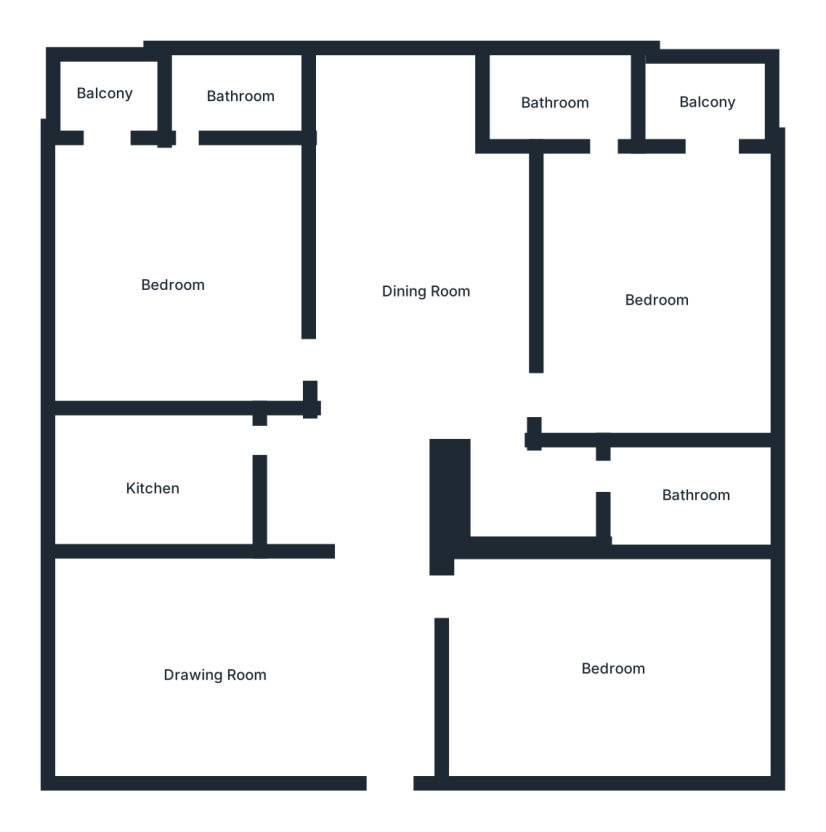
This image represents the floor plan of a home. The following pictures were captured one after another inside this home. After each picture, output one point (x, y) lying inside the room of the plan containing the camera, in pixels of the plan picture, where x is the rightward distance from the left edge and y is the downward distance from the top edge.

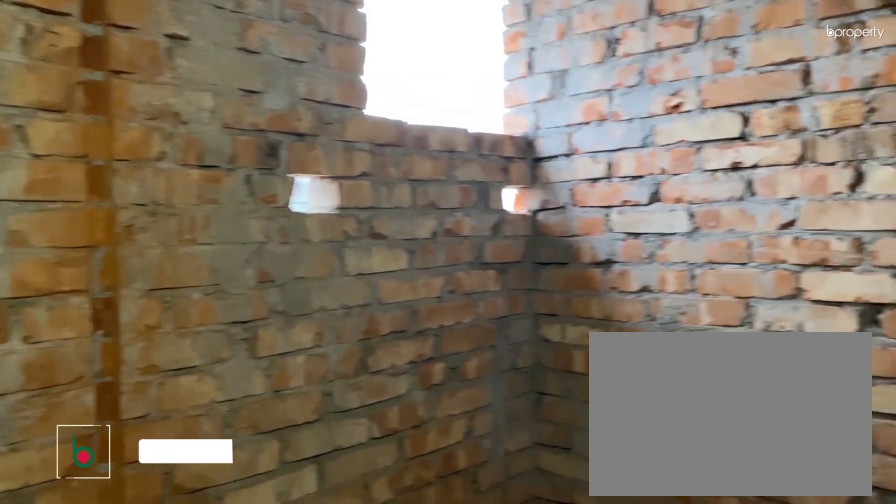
(240, 98)
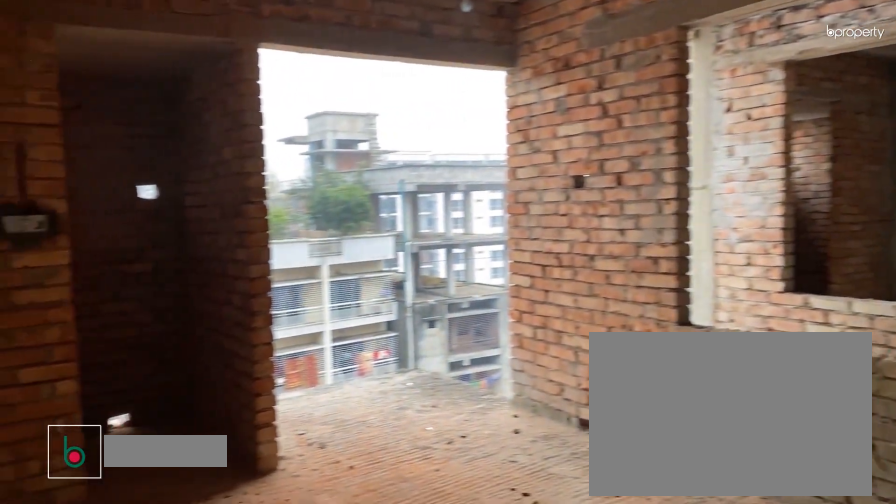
(656, 304)
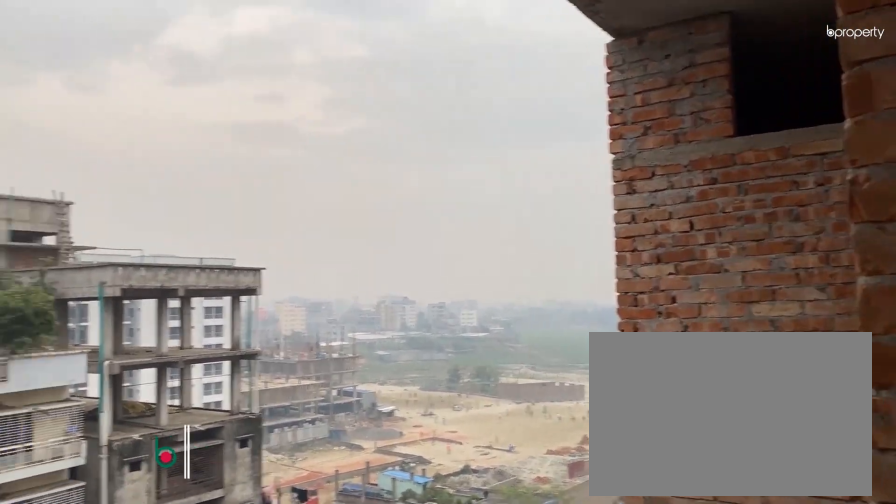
(707, 100)
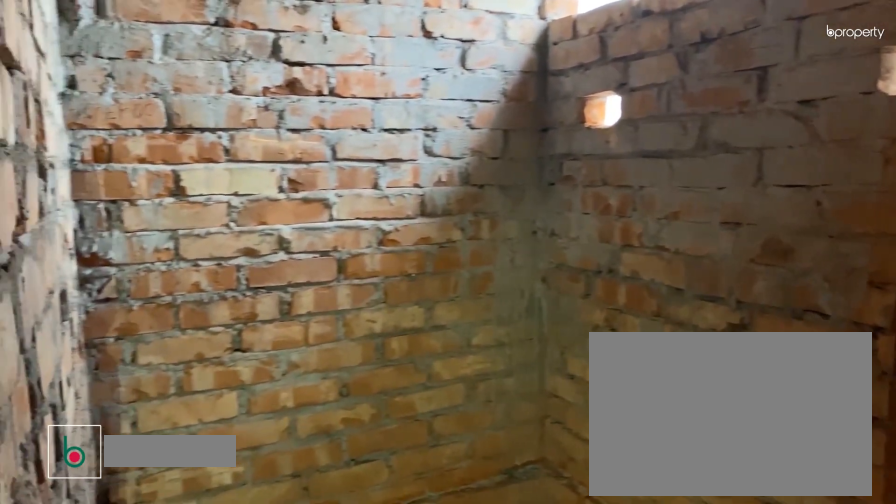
(557, 102)
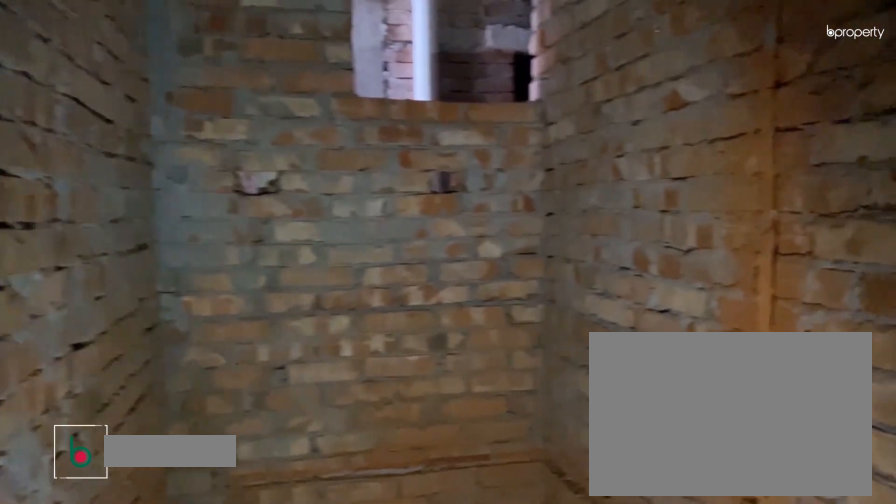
(697, 495)
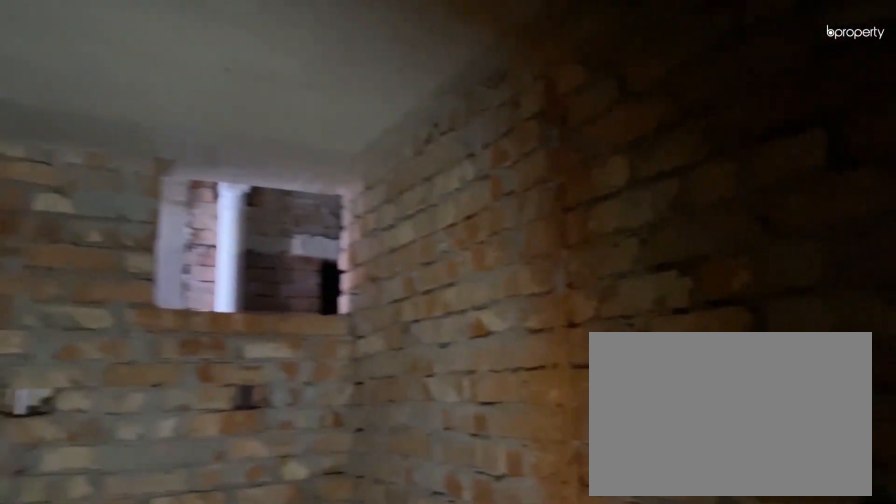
(697, 495)
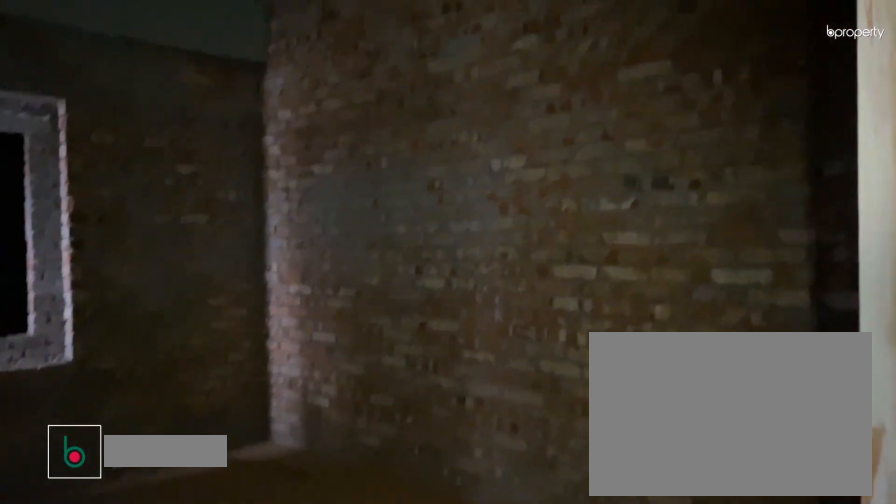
(616, 670)
